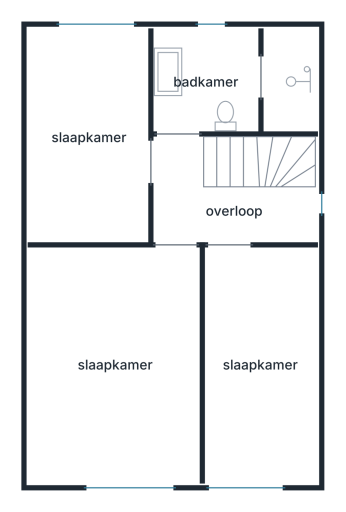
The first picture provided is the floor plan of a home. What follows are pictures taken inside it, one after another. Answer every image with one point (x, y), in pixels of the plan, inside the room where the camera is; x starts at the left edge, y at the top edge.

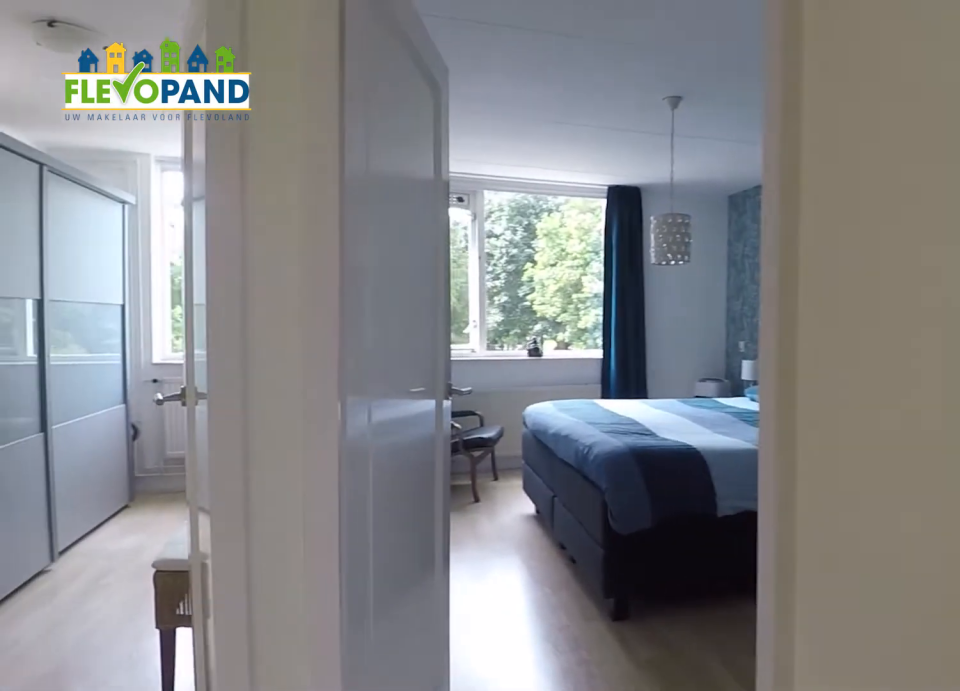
(221, 204)
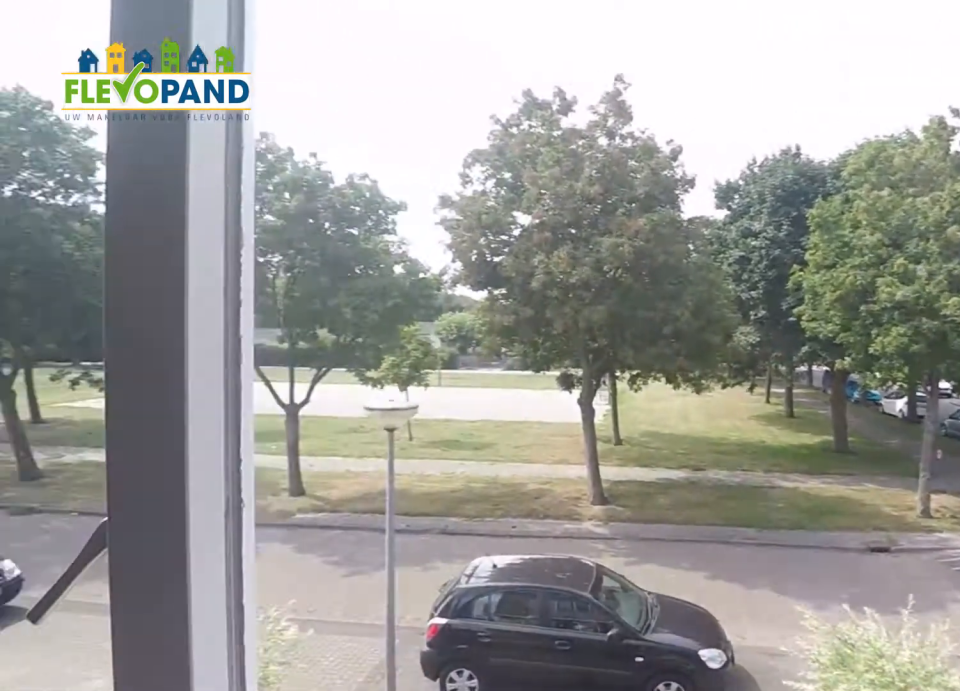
(120, 316)
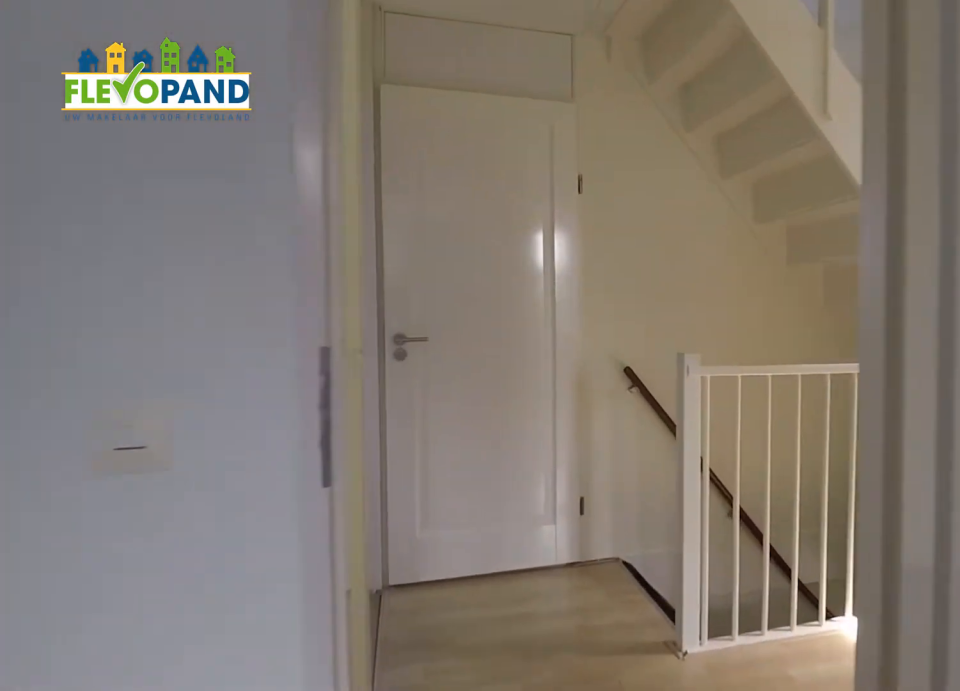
(120, 316)
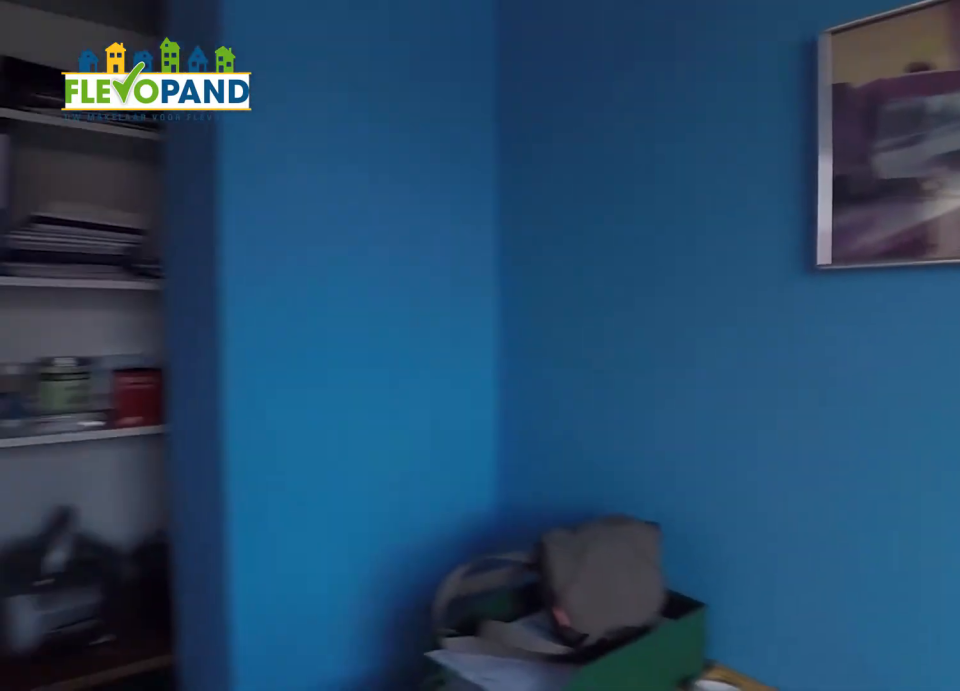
(88, 134)
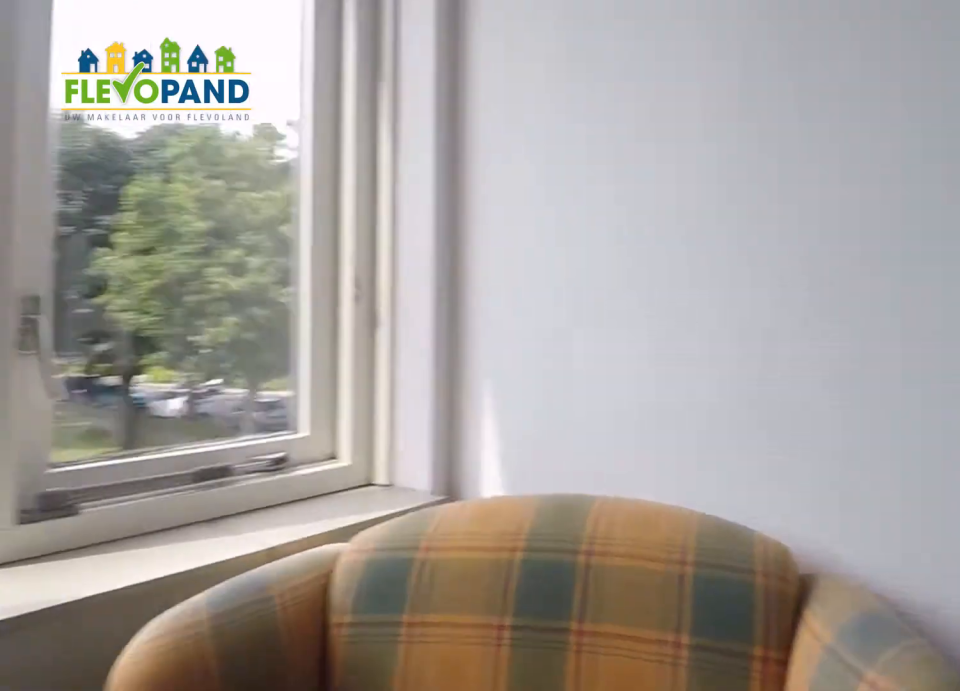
(260, 365)
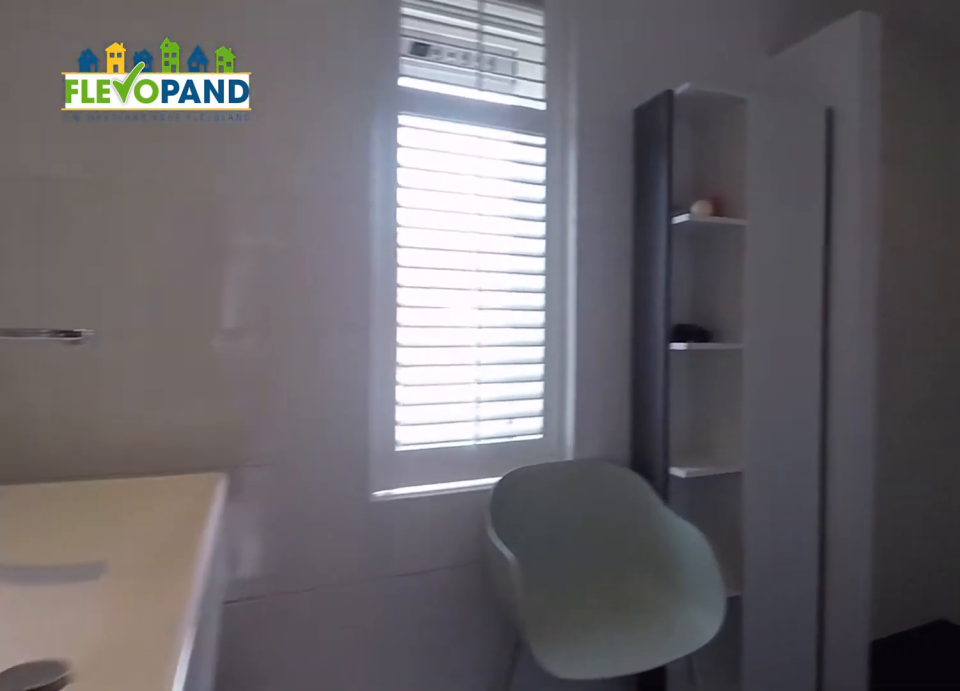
(167, 71)
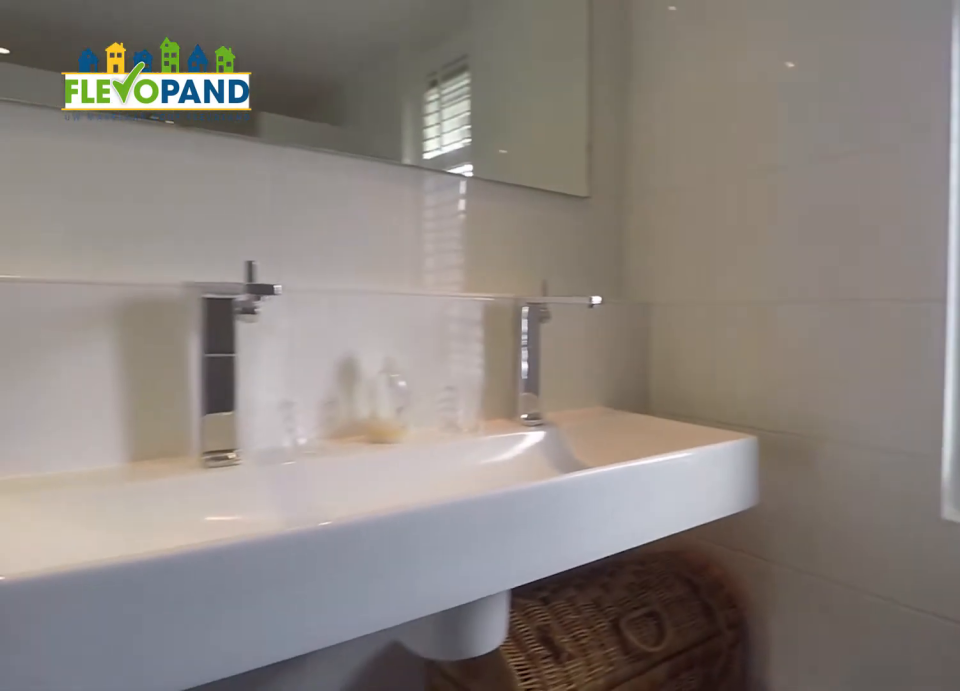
(167, 71)
